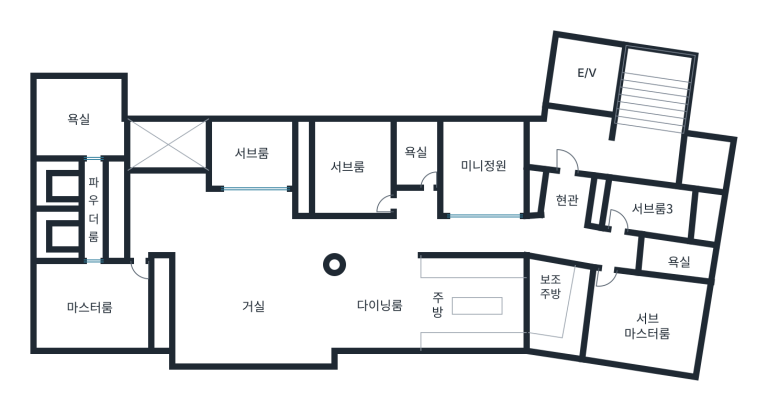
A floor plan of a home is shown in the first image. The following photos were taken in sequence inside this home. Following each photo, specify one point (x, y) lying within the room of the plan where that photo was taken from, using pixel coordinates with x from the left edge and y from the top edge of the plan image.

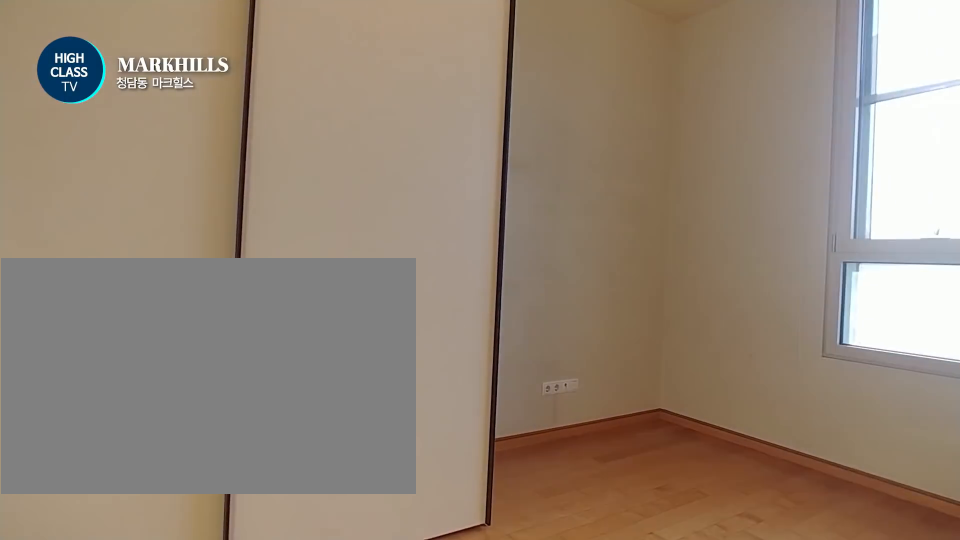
(342, 168)
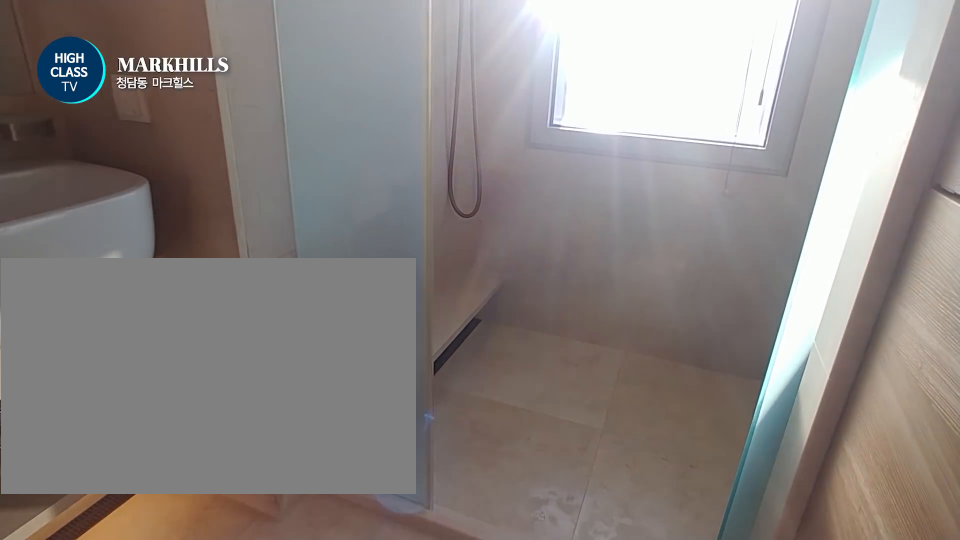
(417, 154)
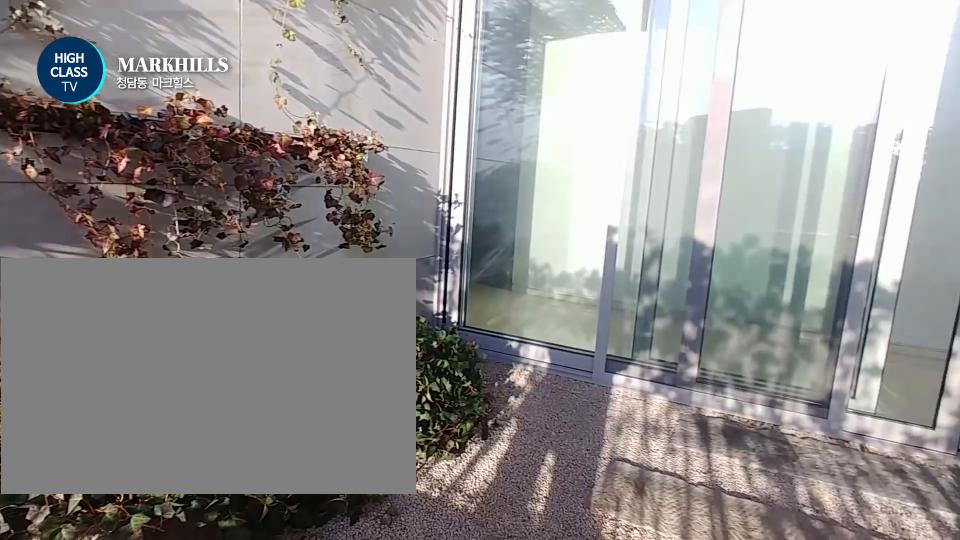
(483, 169)
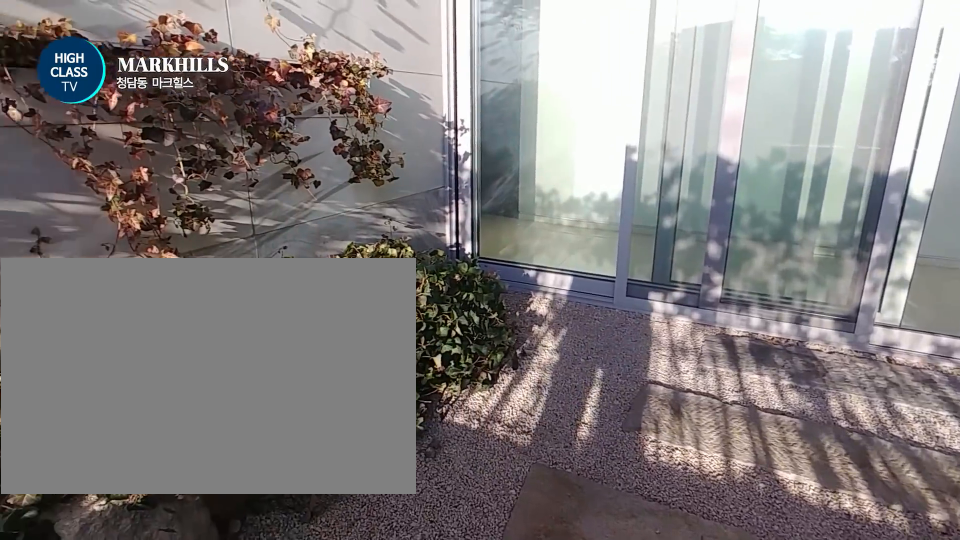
(483, 169)
